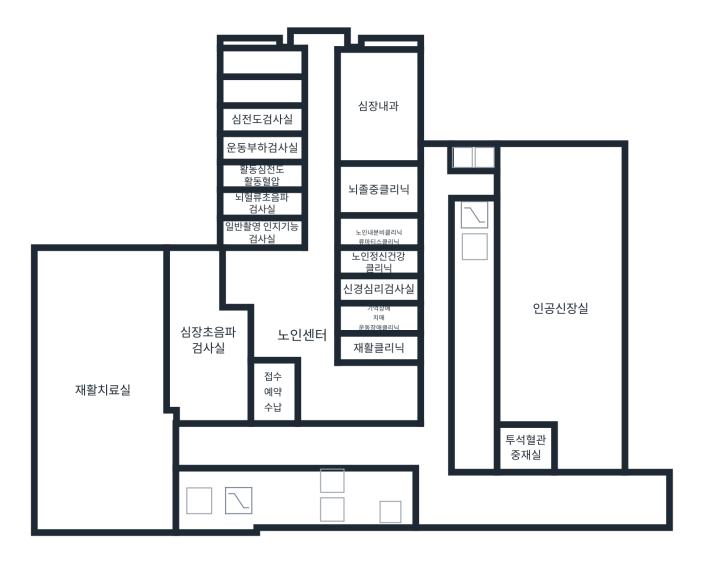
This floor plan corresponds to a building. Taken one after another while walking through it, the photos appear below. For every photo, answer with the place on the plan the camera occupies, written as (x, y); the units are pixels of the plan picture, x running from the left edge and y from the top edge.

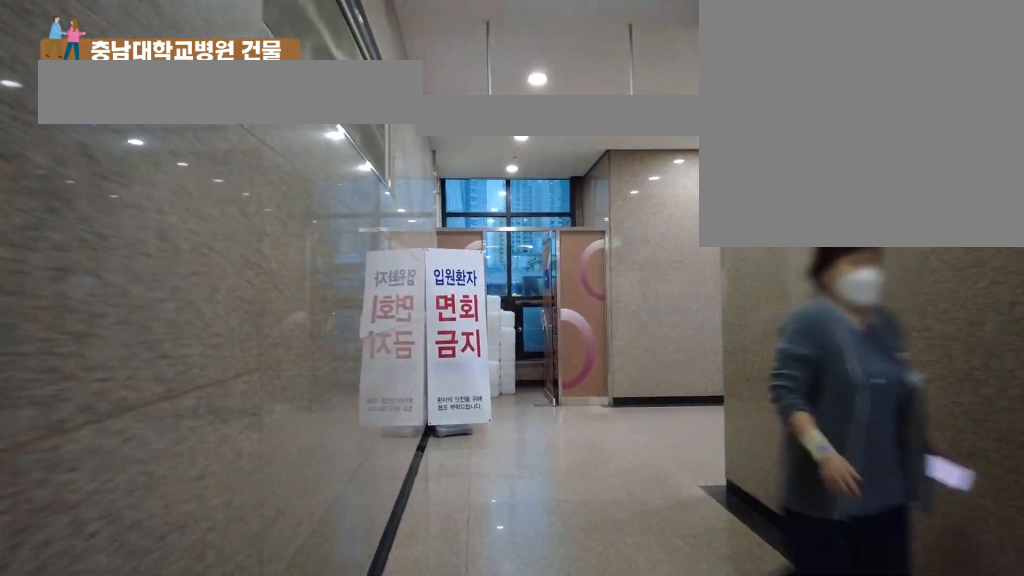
(436, 381)
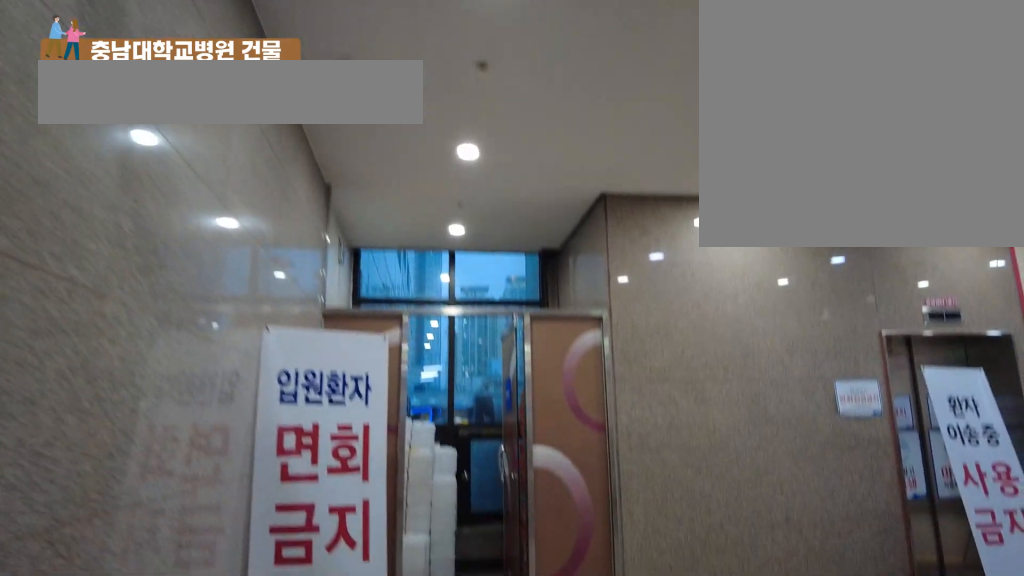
(434, 291)
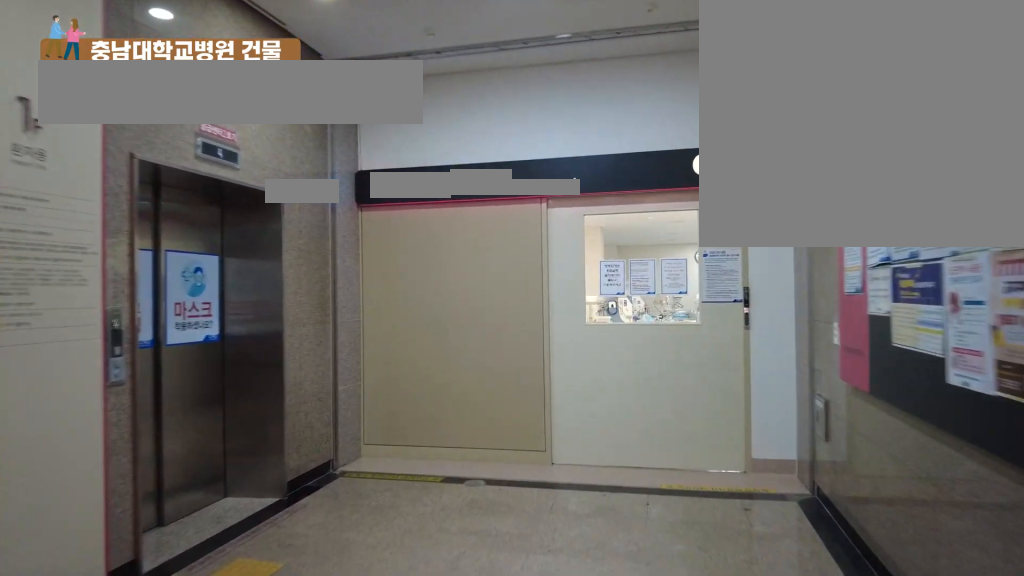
(435, 216)
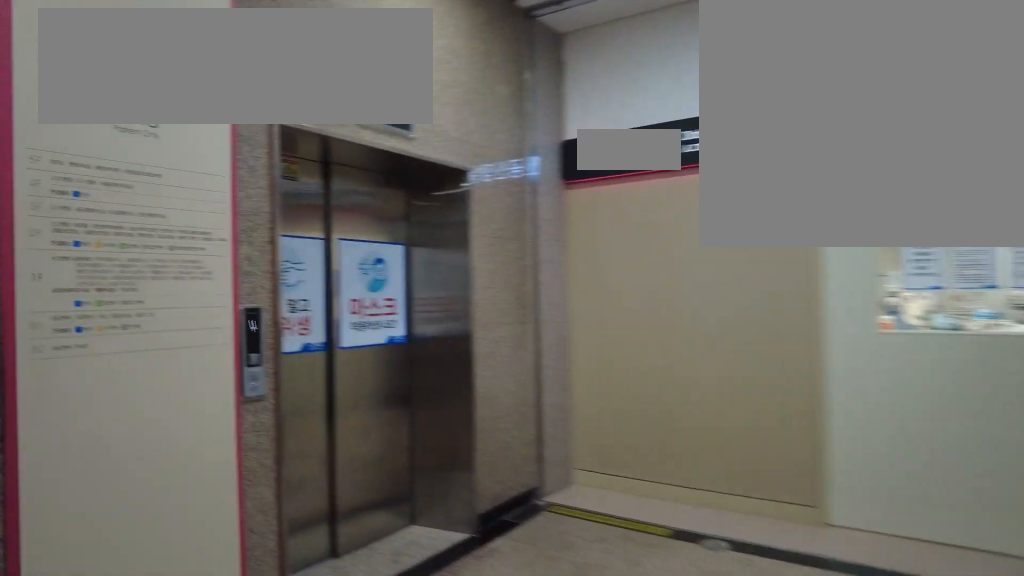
(436, 203)
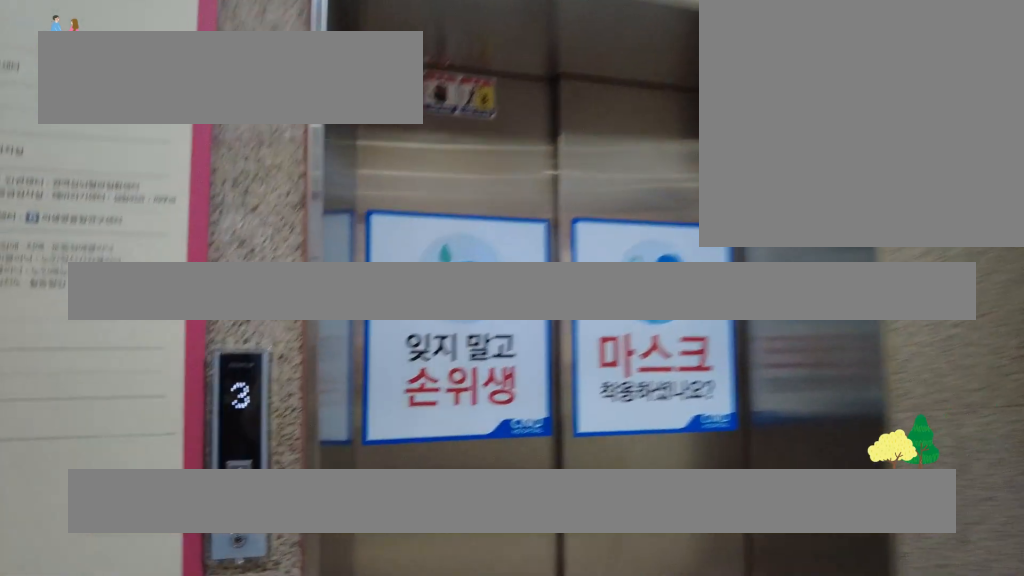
(459, 189)
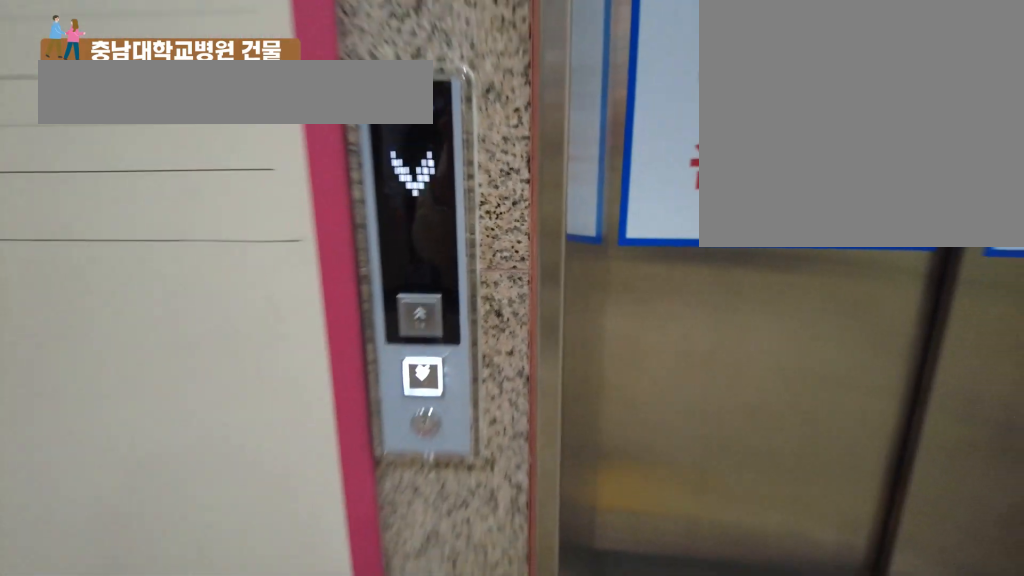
(475, 189)
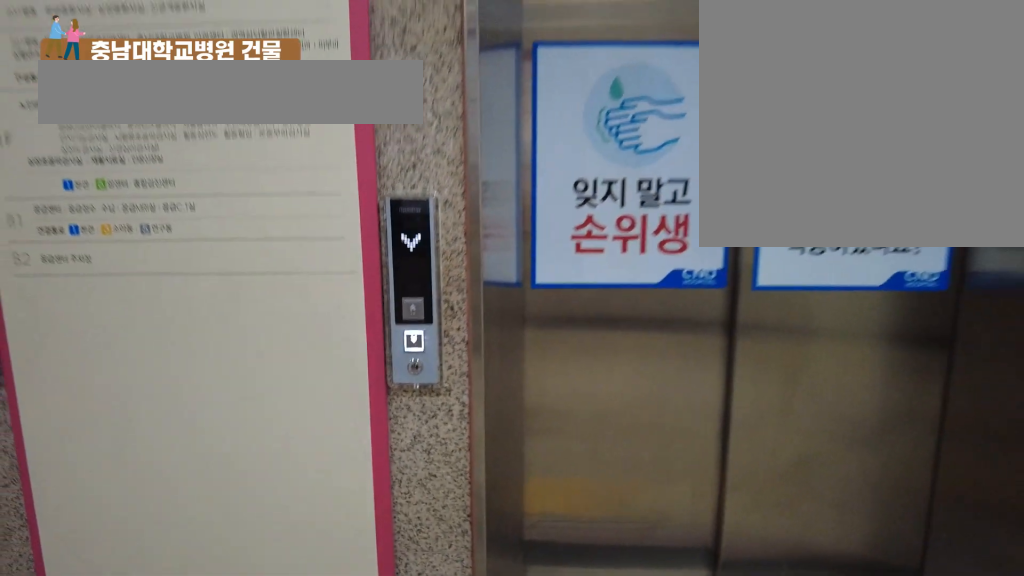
(474, 189)
